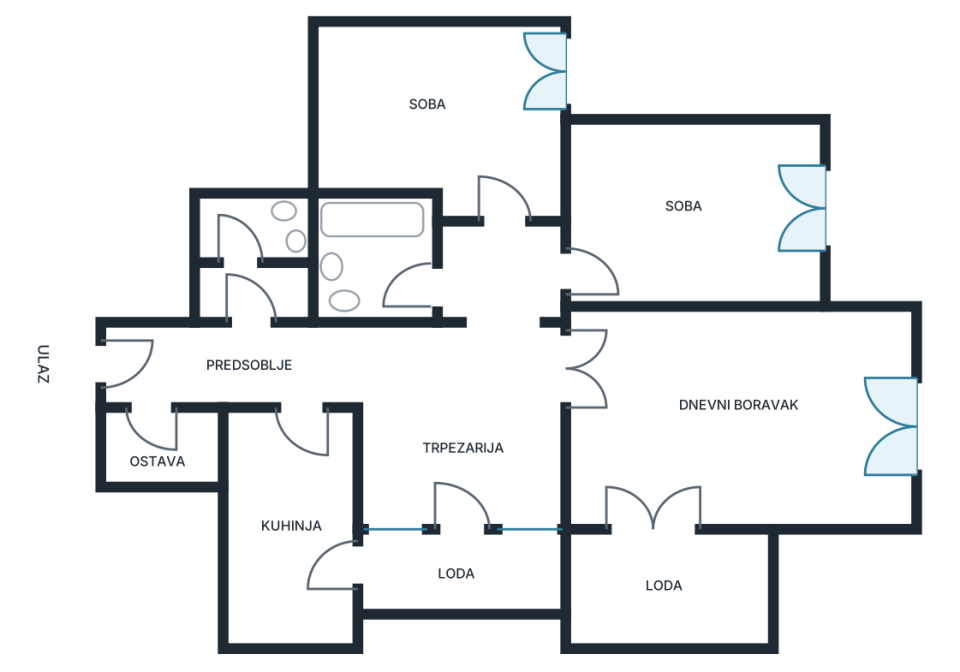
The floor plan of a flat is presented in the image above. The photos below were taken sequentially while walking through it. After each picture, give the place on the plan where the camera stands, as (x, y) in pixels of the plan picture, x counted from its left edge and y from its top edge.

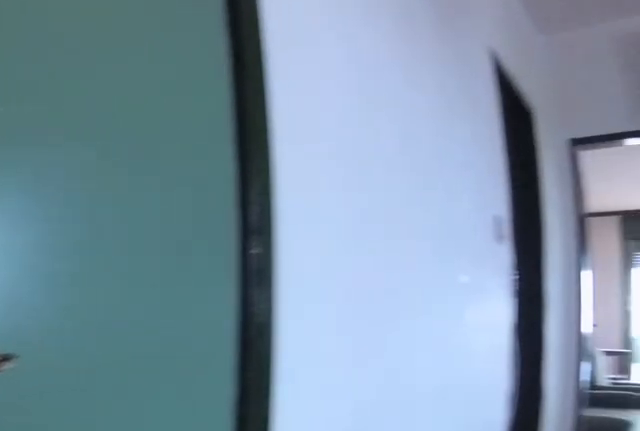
(290, 383)
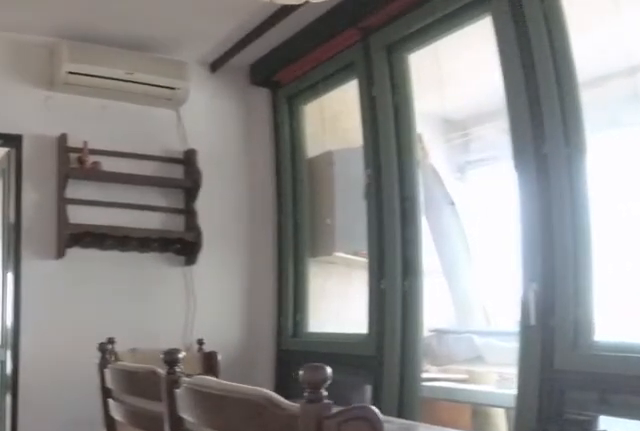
(342, 358)
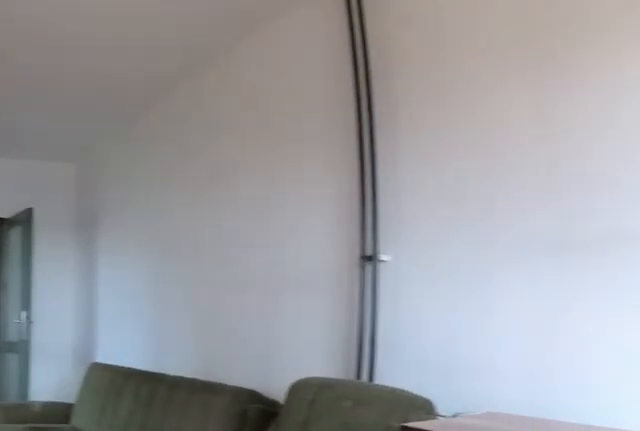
(876, 439)
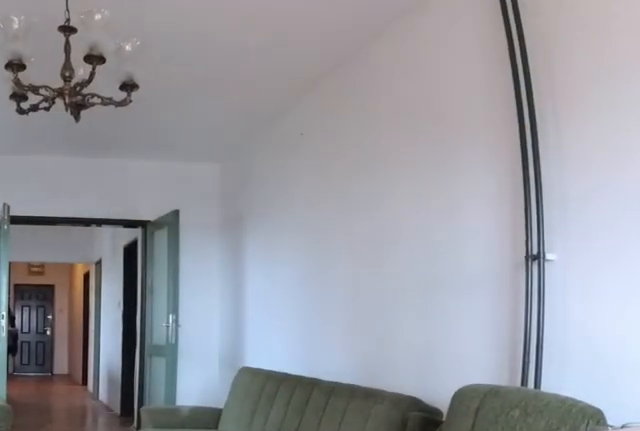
(879, 429)
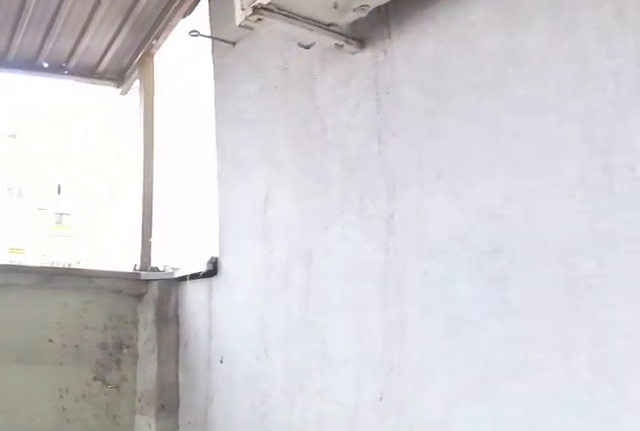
(671, 502)
